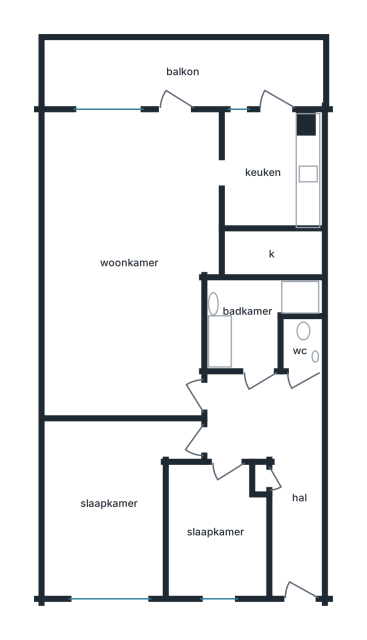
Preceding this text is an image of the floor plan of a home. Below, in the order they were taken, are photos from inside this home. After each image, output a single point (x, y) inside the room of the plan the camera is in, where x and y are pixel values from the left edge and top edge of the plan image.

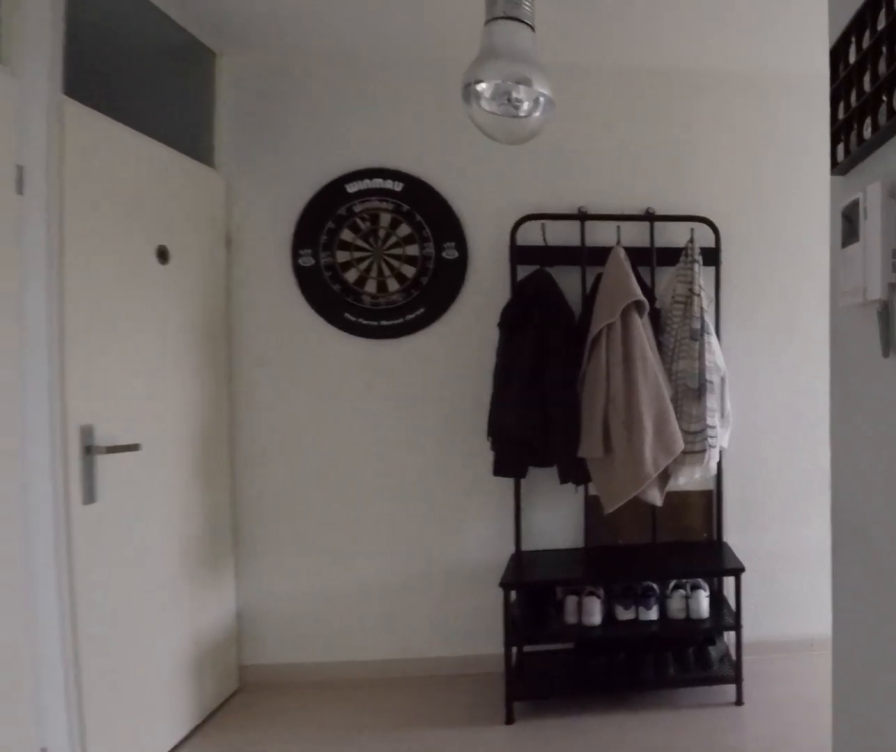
(275, 459)
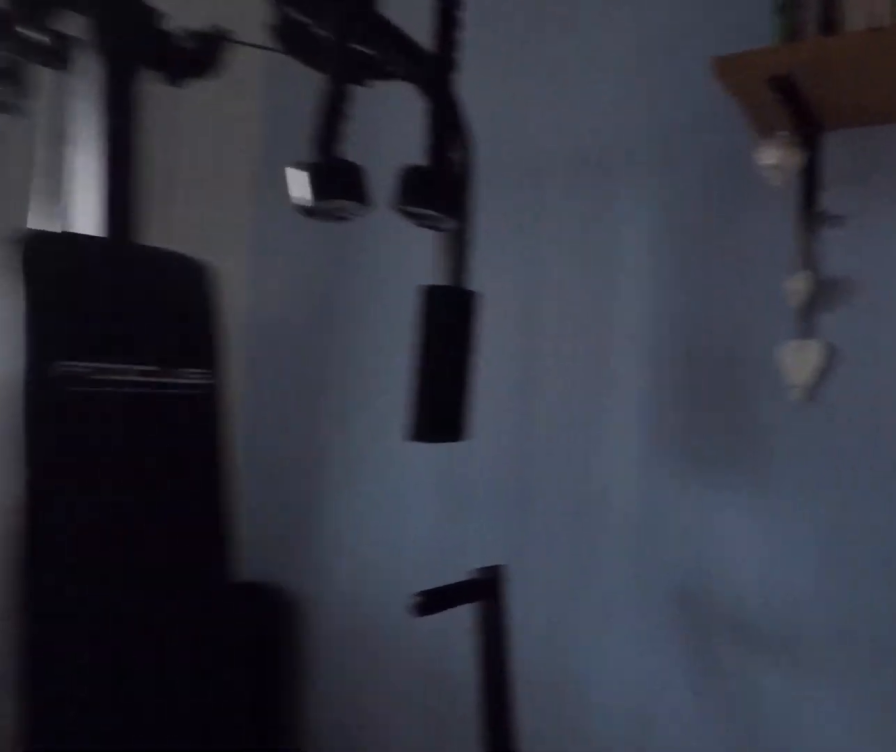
(215, 531)
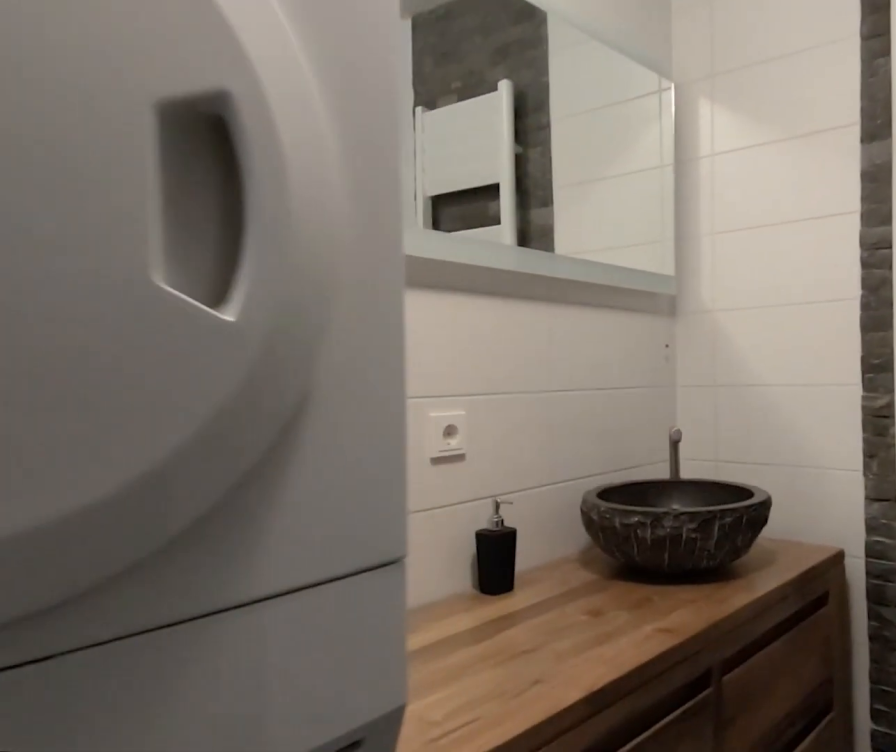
(251, 318)
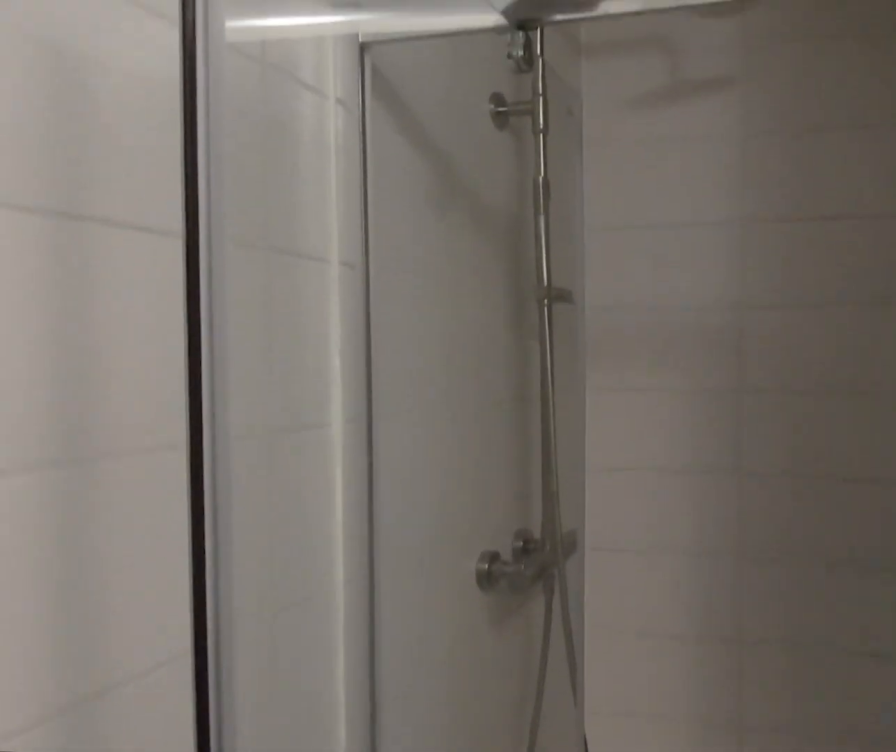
(251, 318)
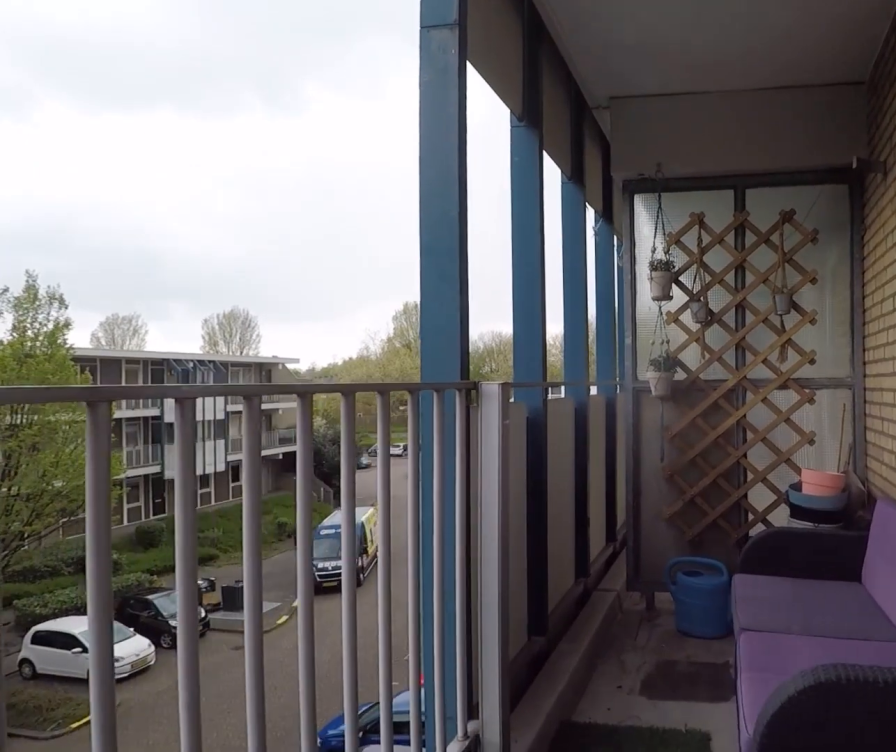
(183, 71)
